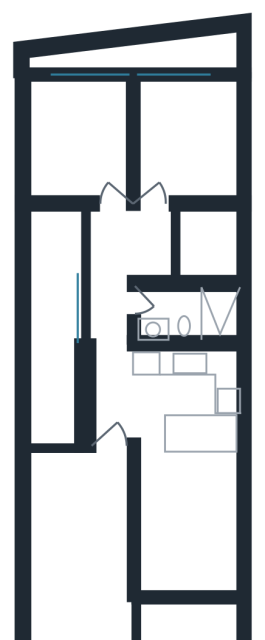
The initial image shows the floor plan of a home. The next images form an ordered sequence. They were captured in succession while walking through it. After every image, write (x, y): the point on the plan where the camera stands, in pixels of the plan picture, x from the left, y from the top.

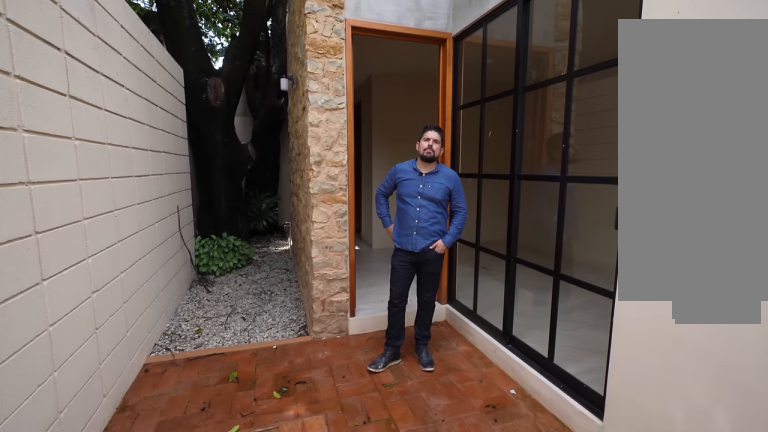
(64, 572)
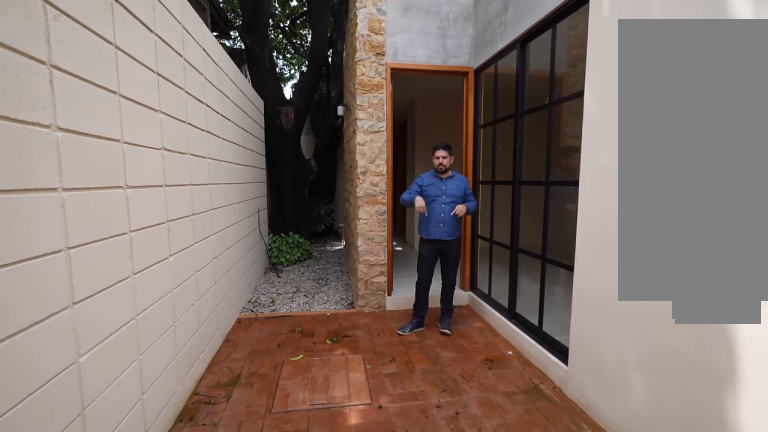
(64, 571)
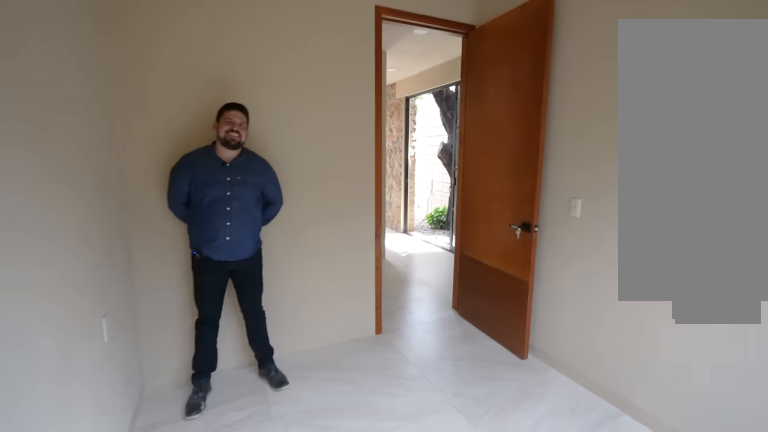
(230, 104)
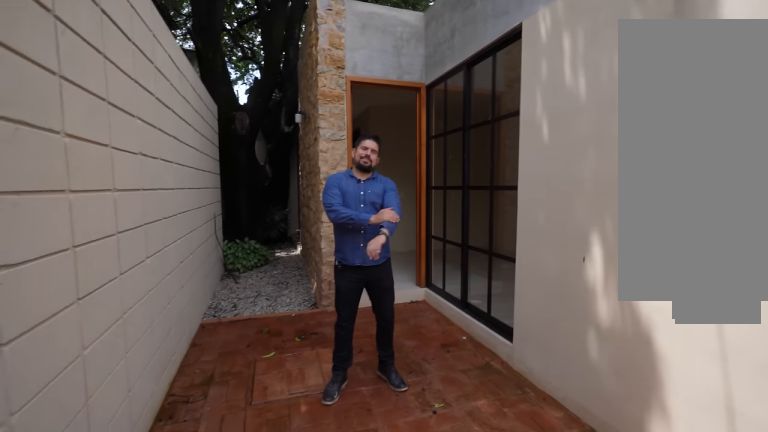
(80, 626)
